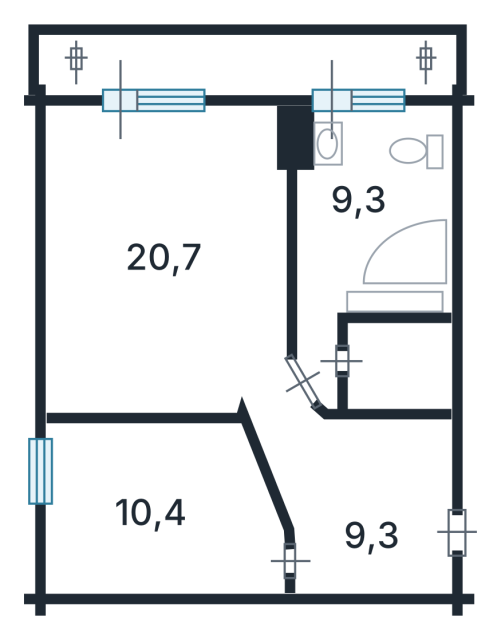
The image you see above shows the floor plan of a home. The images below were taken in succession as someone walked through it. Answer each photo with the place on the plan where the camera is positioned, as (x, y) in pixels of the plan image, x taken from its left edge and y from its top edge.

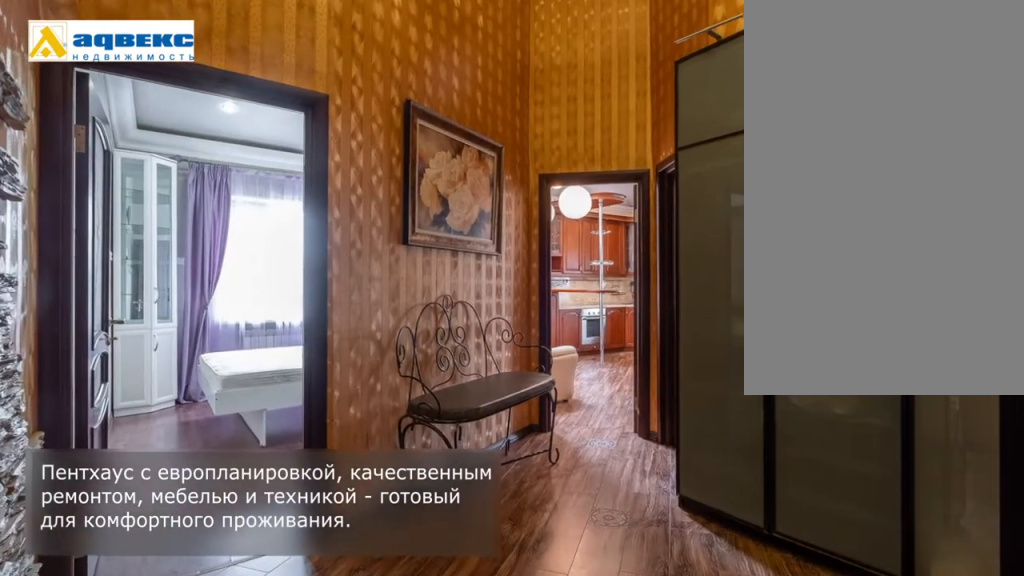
(374, 528)
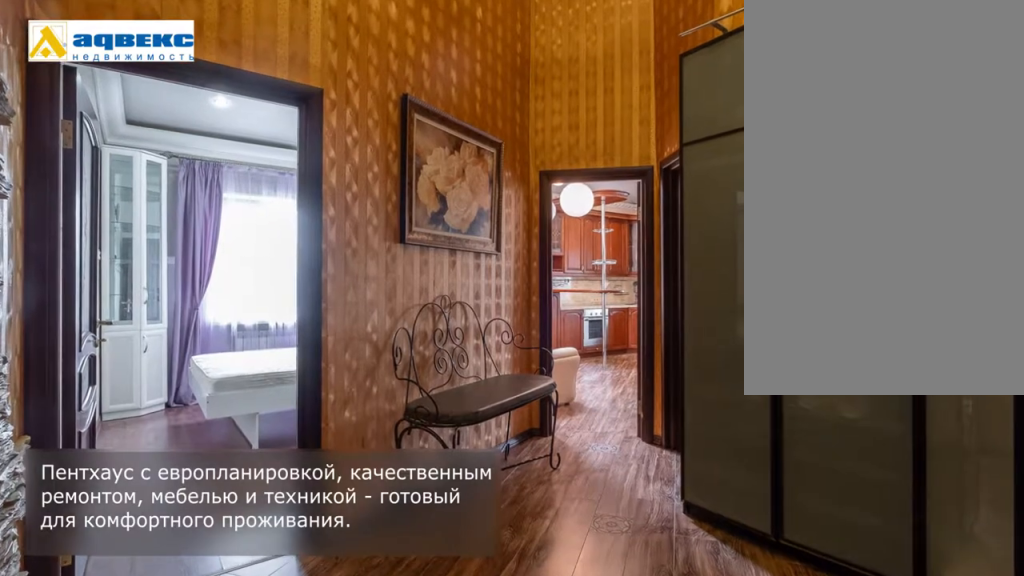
(374, 528)
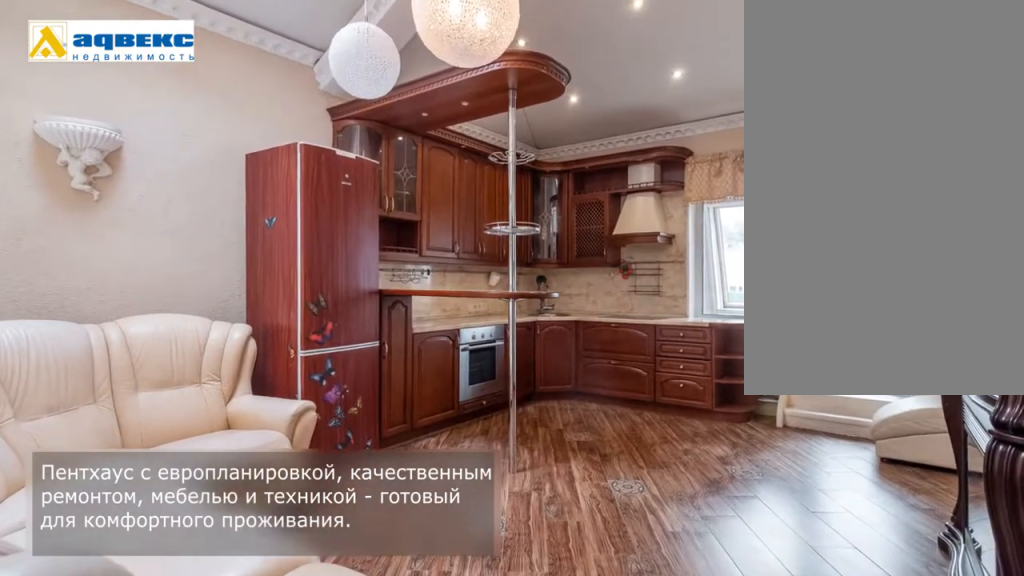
(159, 260)
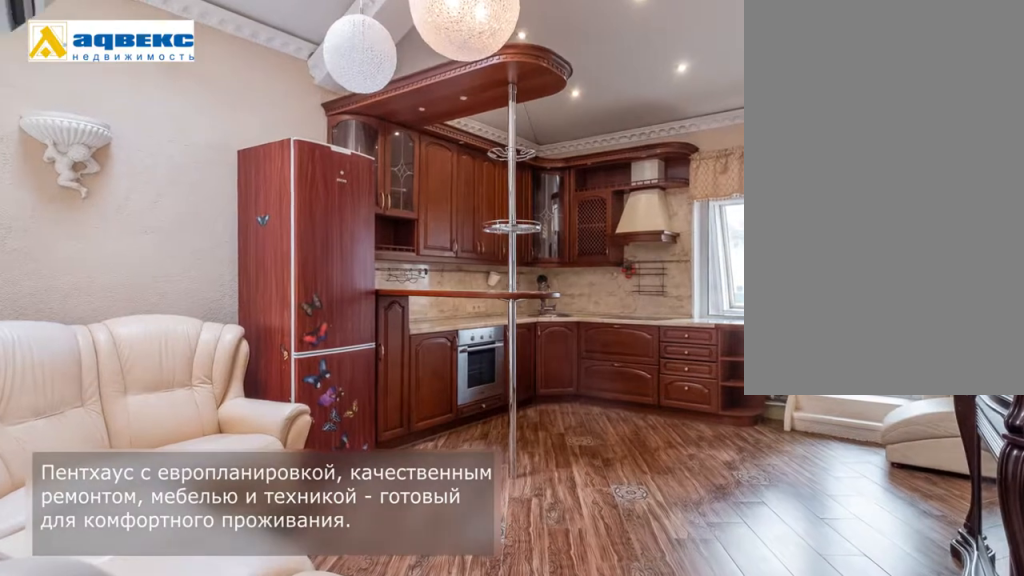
(160, 260)
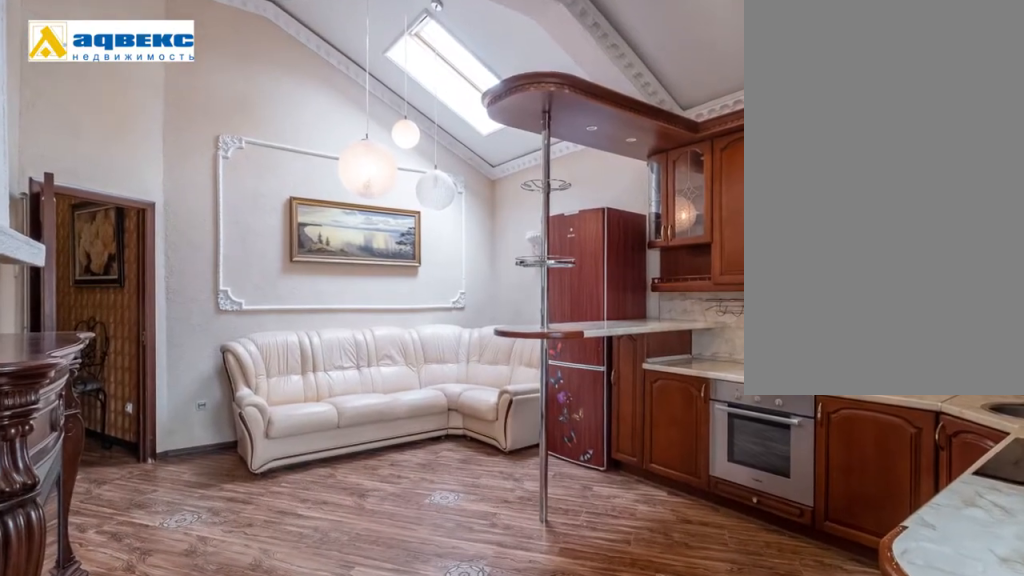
(160, 260)
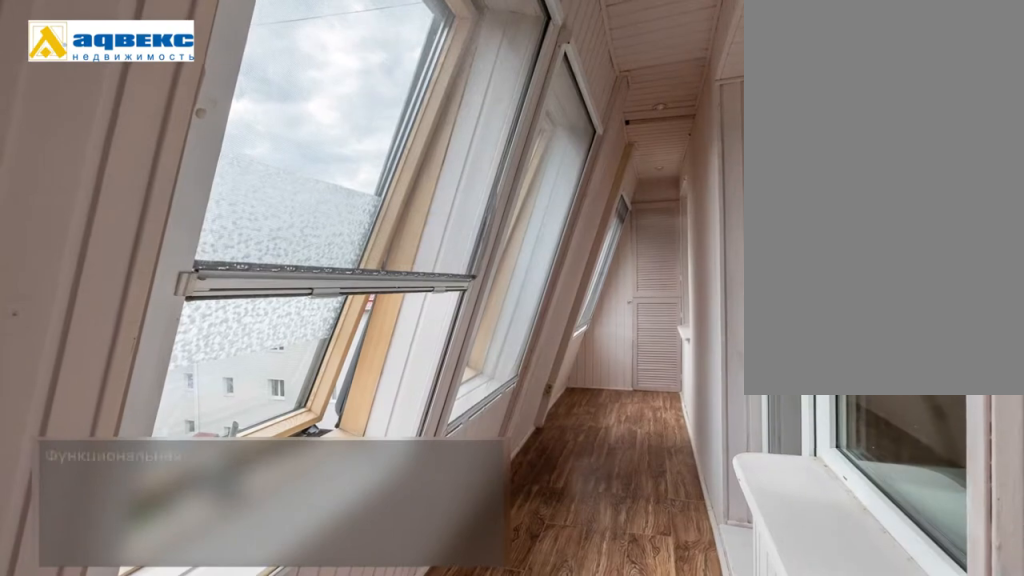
(207, 98)
